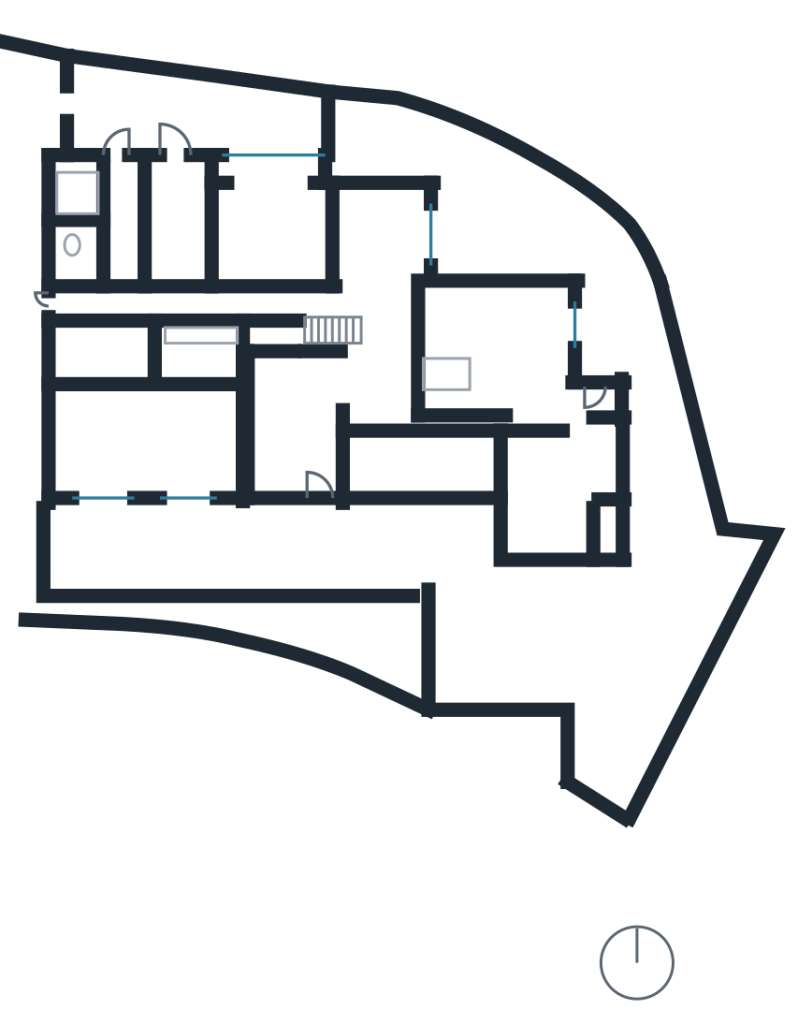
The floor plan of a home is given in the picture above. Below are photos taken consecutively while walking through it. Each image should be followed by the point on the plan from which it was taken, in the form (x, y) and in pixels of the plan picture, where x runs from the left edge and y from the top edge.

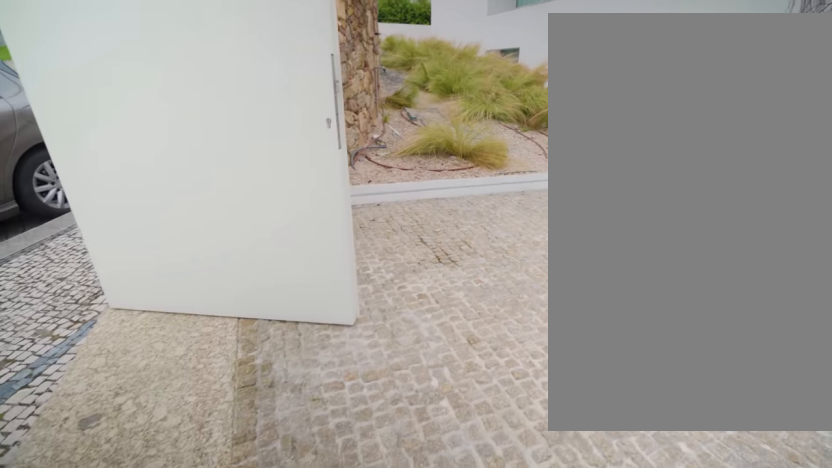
(457, 683)
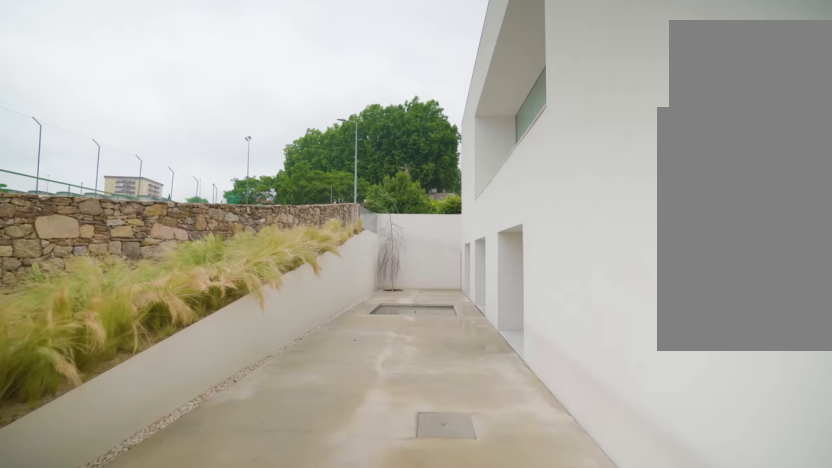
(444, 544)
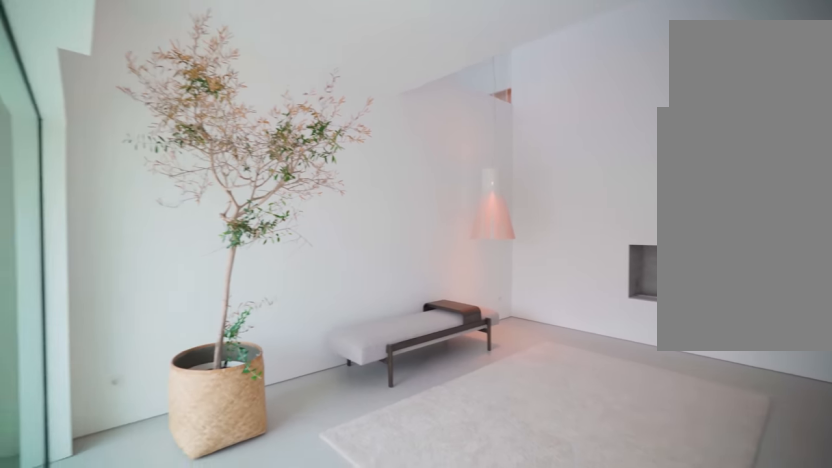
(319, 482)
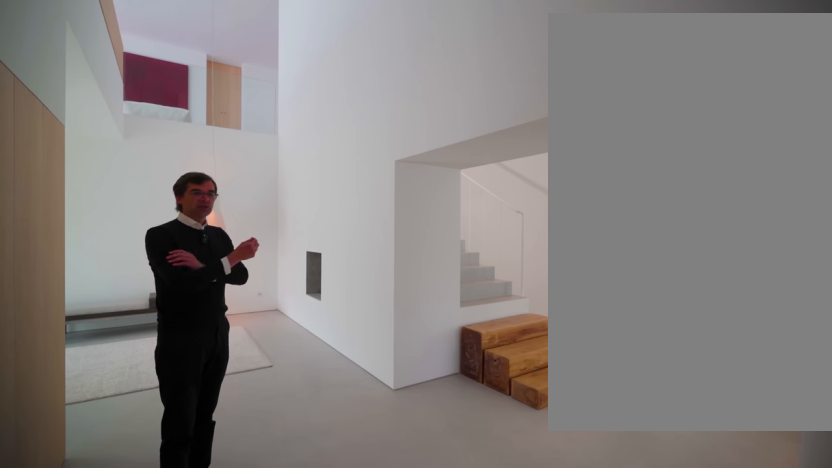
(398, 380)
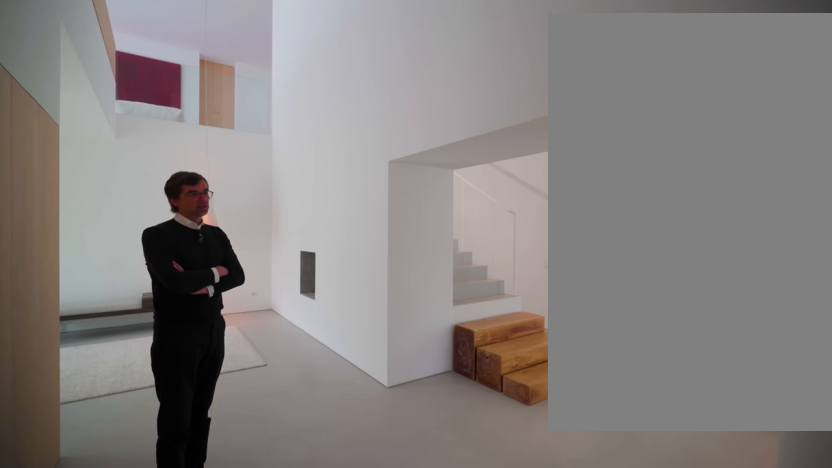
(398, 380)
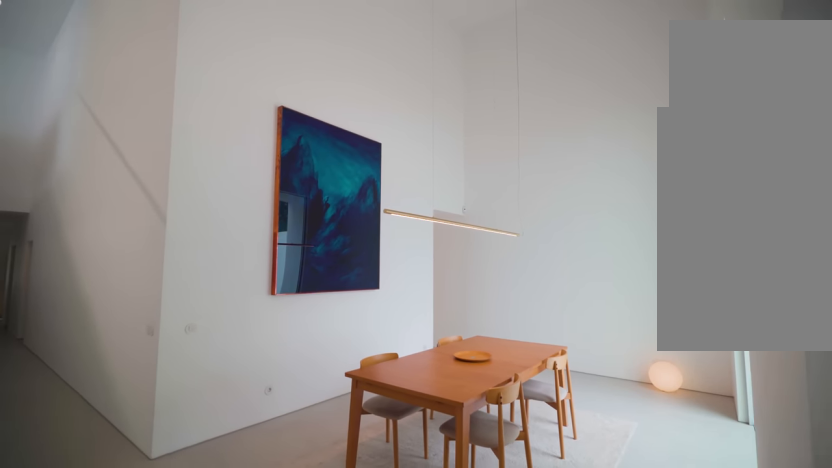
(395, 329)
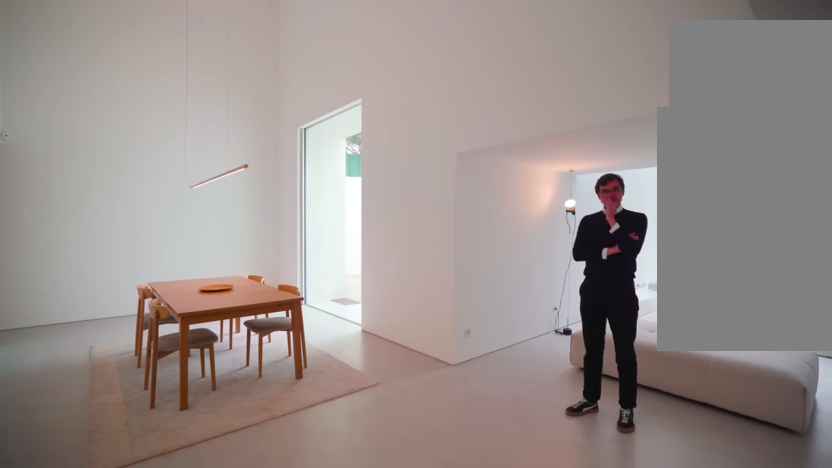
(381, 336)
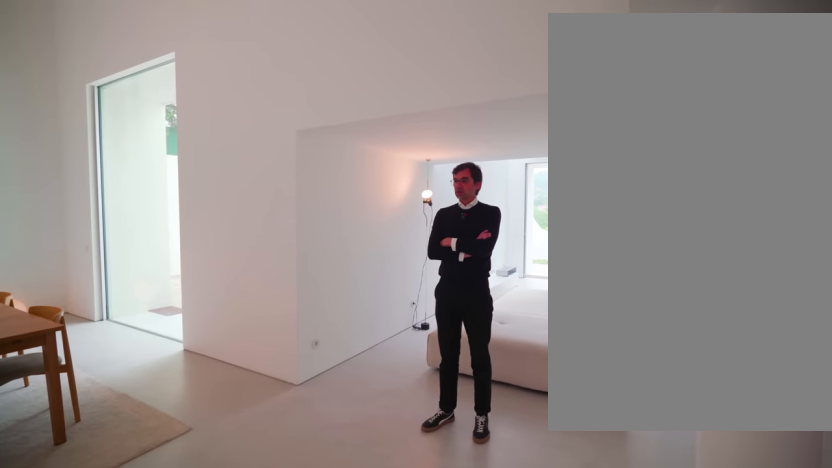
(374, 343)
